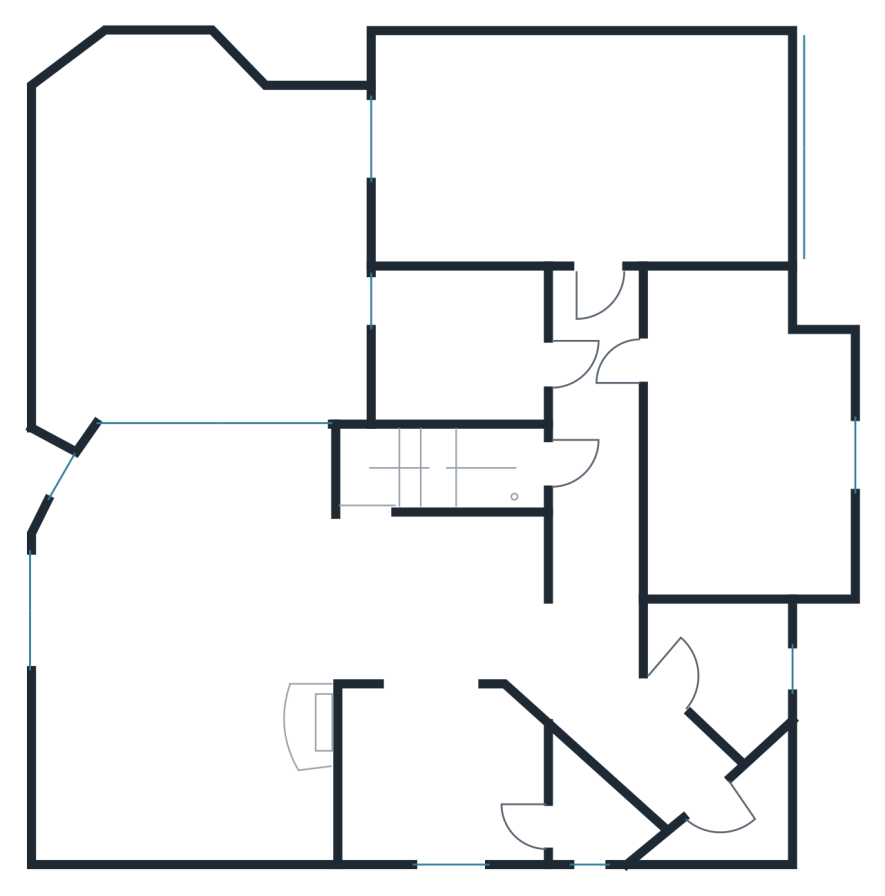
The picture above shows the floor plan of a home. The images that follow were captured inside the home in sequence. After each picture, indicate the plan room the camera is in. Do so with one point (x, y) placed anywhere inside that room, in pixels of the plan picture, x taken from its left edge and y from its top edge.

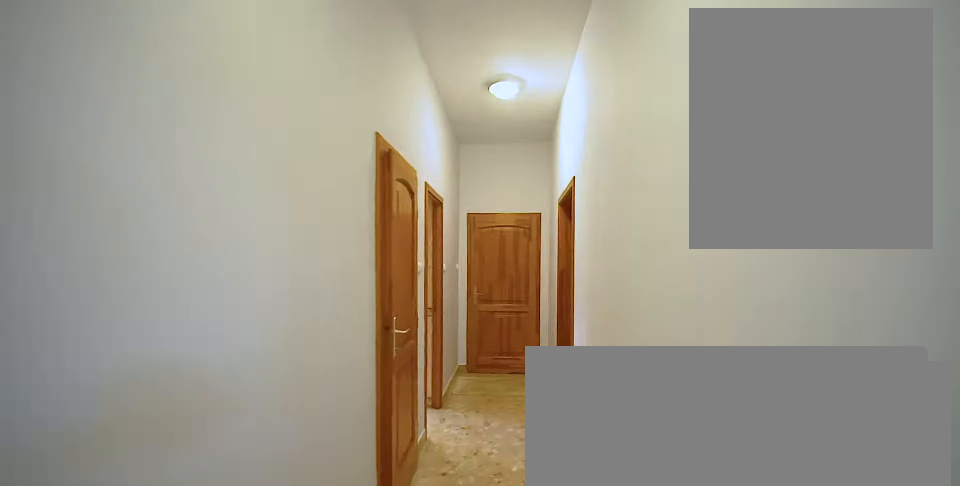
(596, 464)
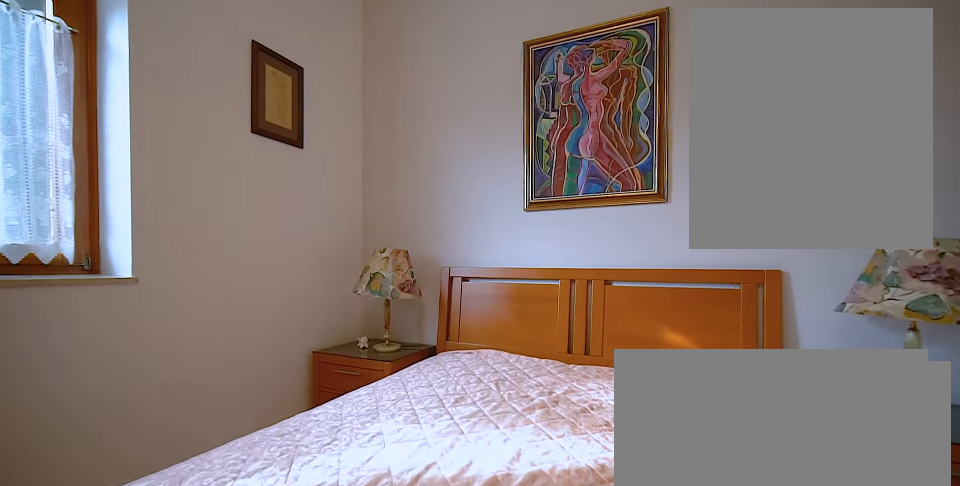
(751, 446)
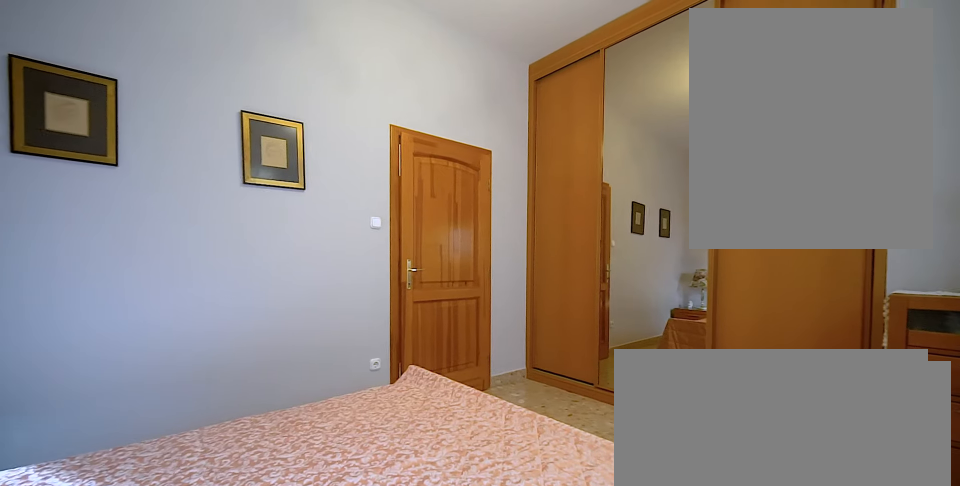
(751, 446)
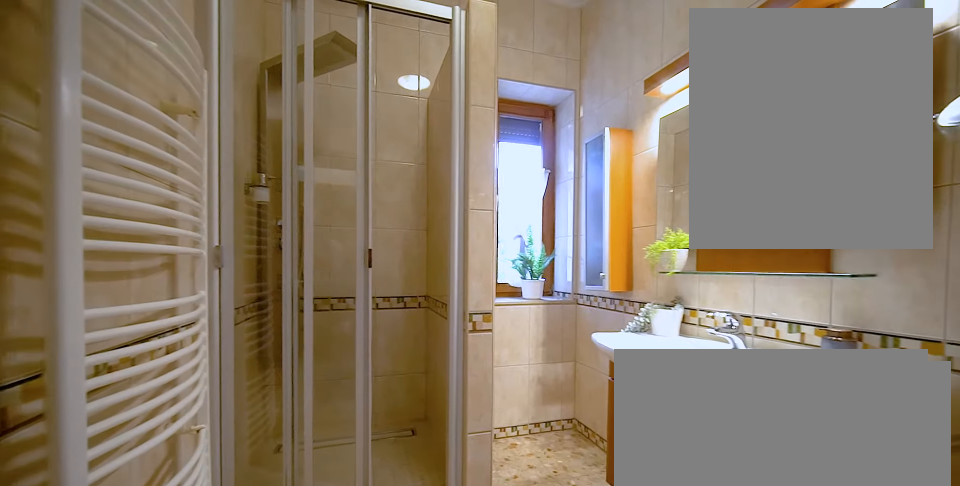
(461, 344)
